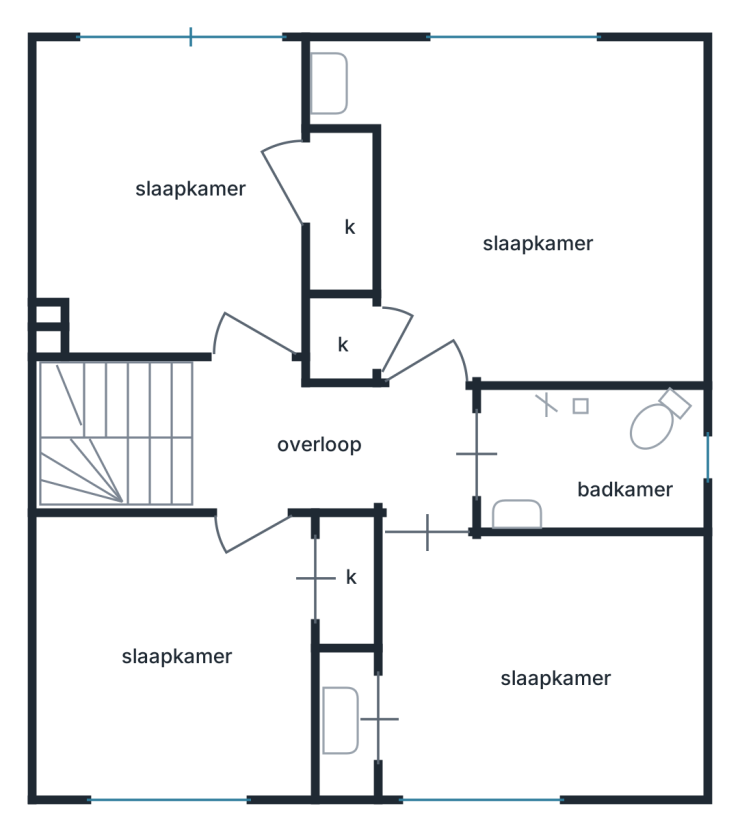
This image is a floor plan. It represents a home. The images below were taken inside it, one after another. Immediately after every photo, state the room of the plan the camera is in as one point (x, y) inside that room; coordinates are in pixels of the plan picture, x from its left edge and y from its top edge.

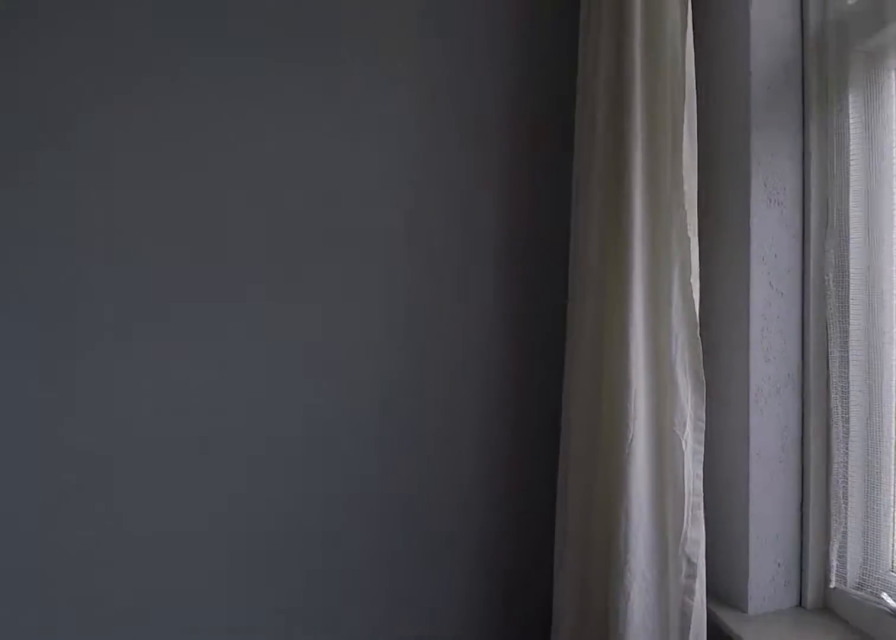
(175, 654)
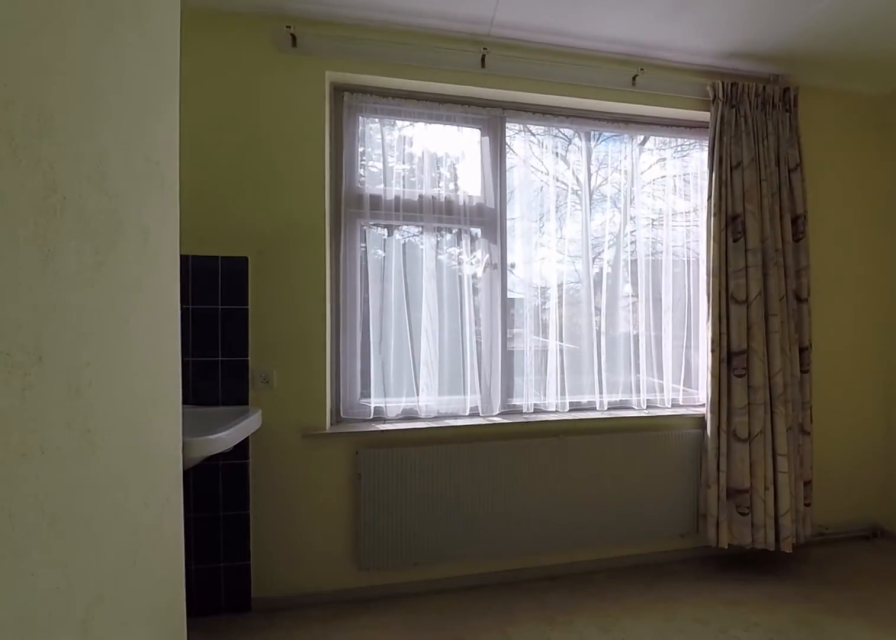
(528, 209)
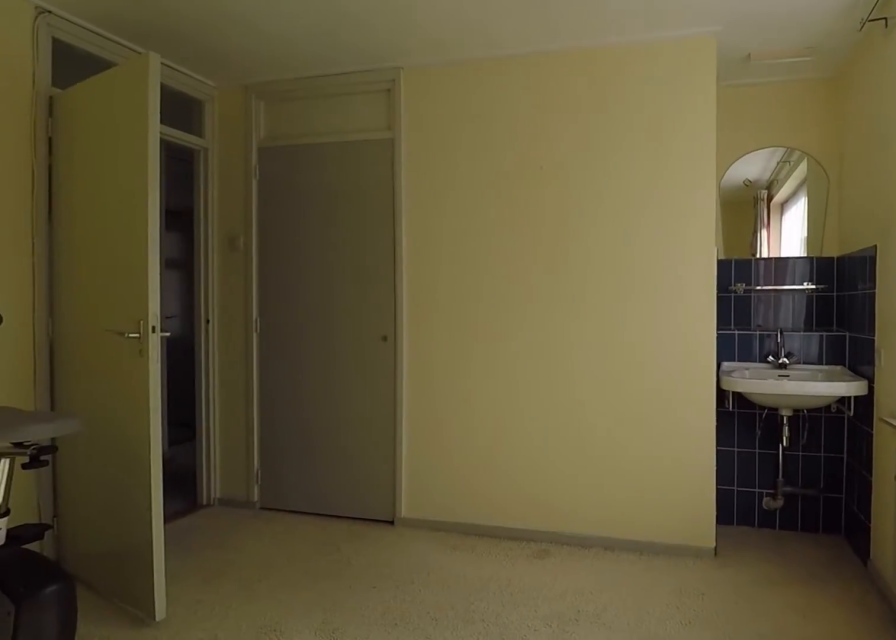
(528, 209)
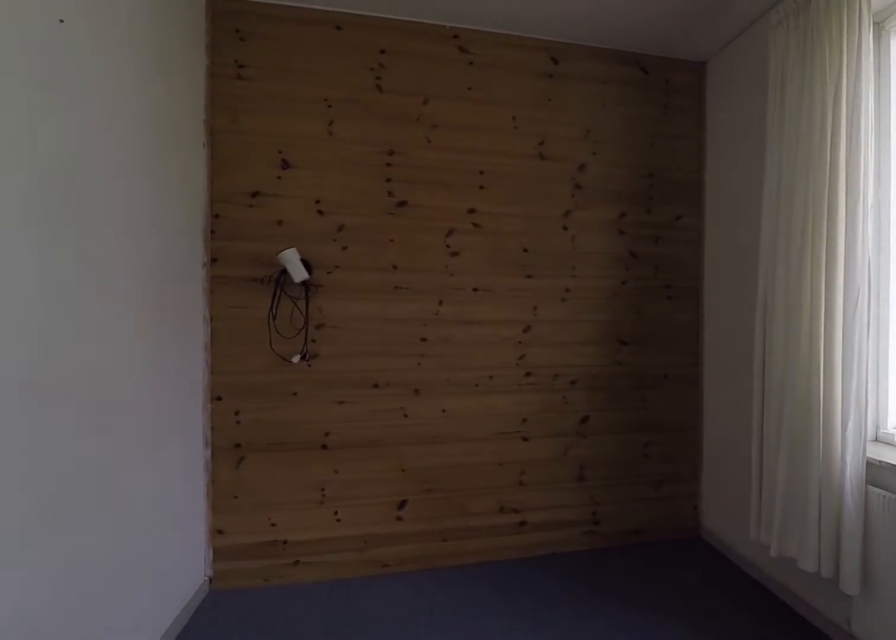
(543, 663)
